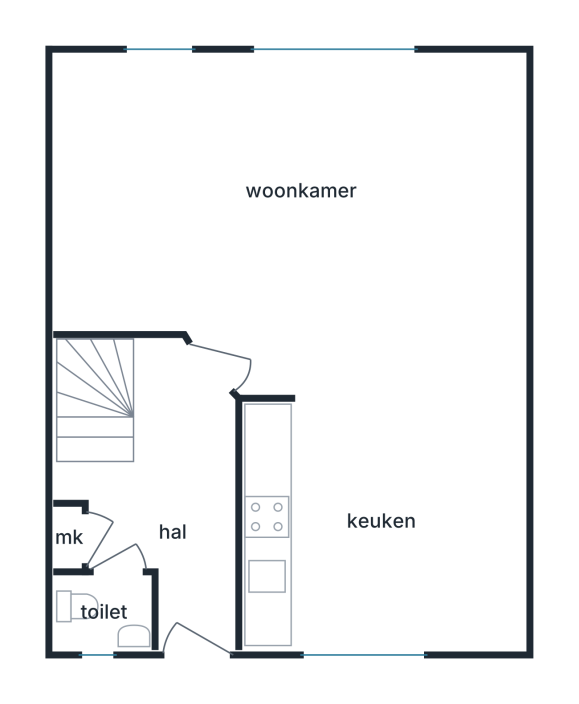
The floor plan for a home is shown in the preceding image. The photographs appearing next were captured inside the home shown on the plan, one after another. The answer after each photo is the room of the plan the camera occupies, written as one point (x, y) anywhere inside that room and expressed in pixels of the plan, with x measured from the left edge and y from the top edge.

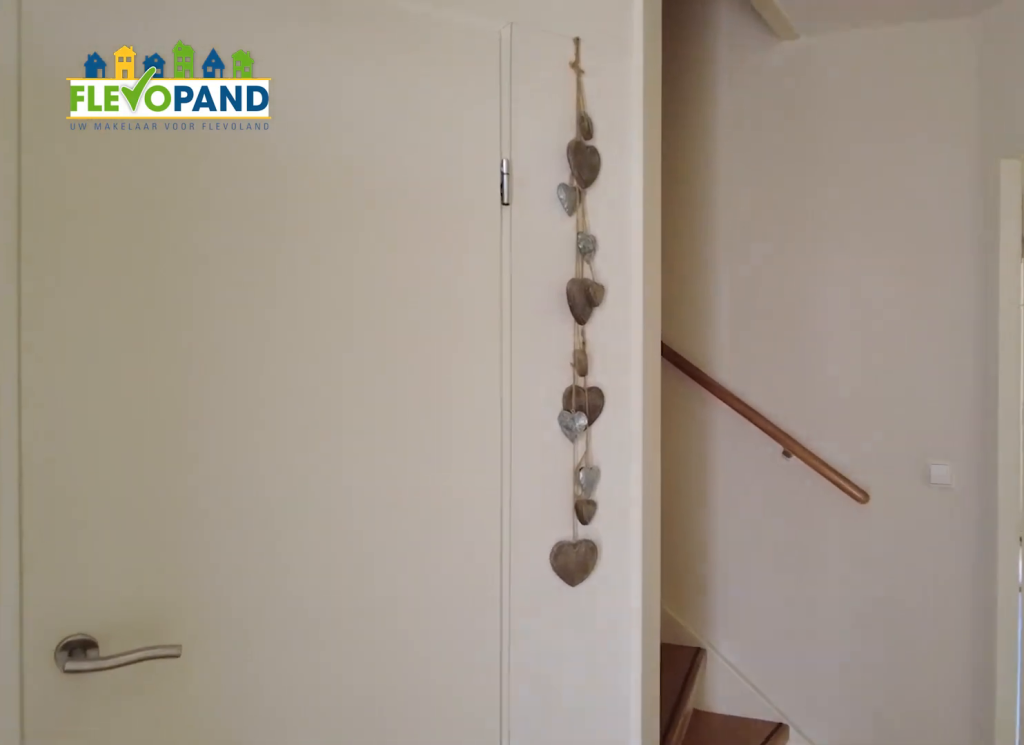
(171, 498)
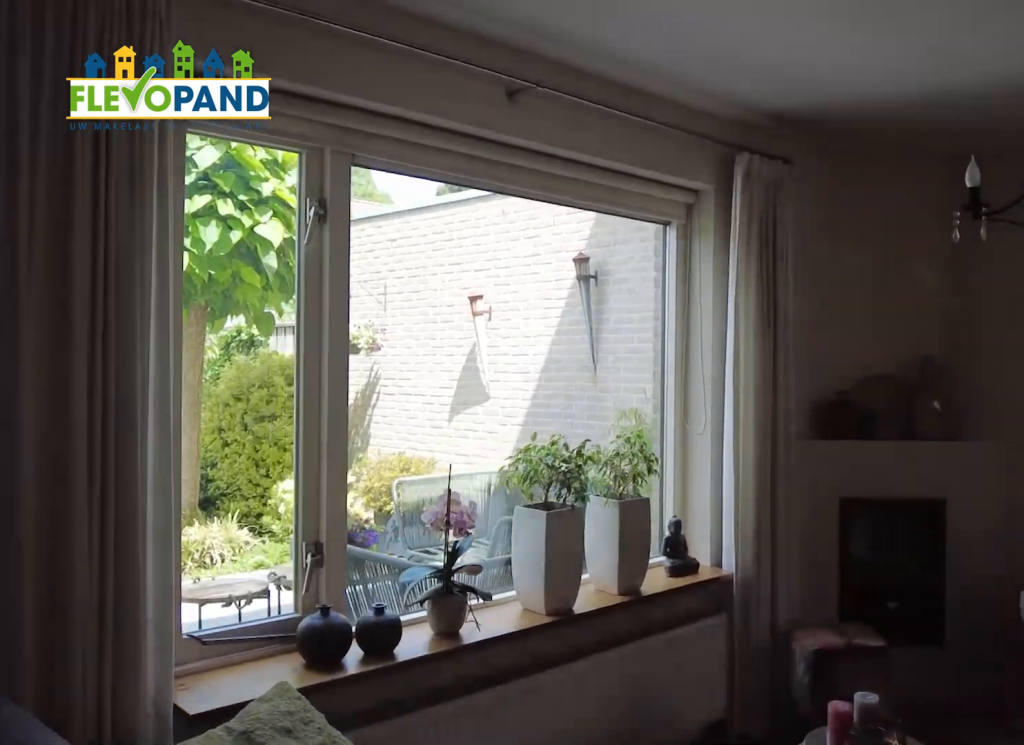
(192, 130)
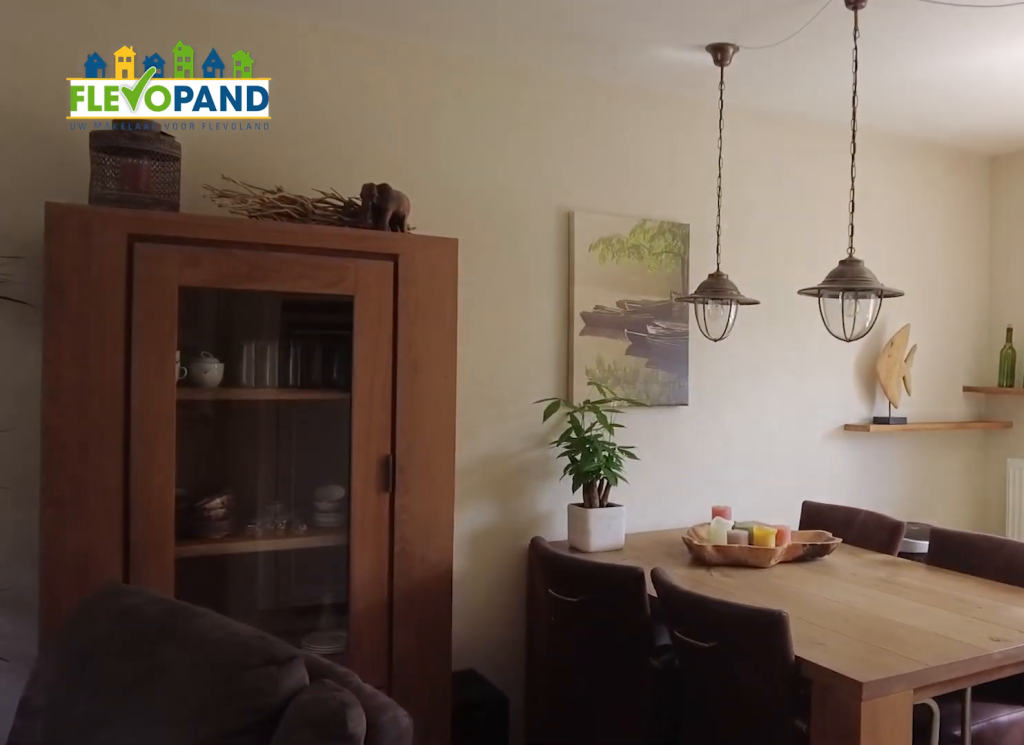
(192, 130)
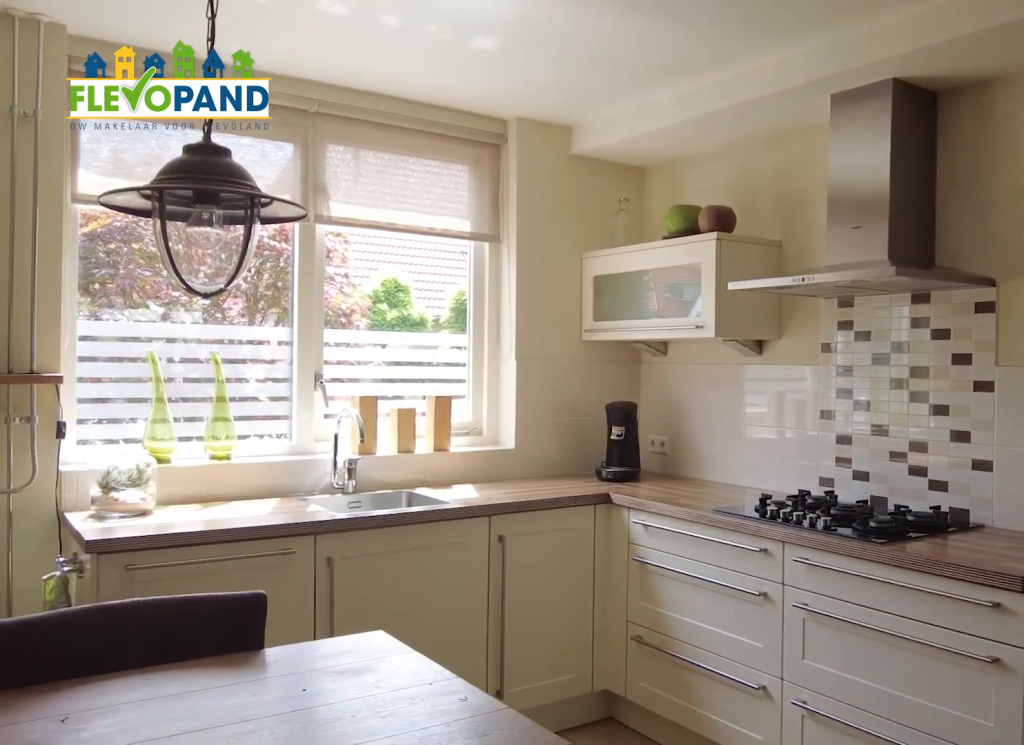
(382, 525)
